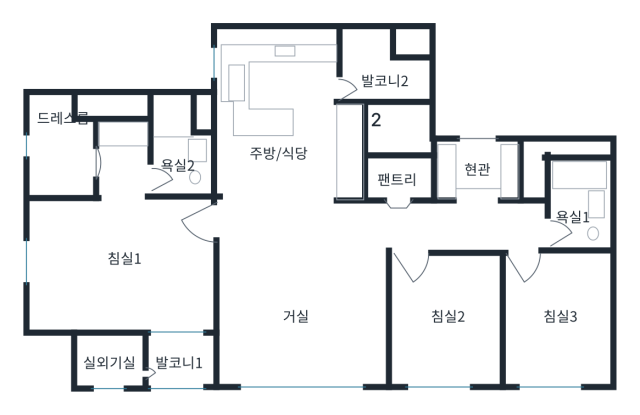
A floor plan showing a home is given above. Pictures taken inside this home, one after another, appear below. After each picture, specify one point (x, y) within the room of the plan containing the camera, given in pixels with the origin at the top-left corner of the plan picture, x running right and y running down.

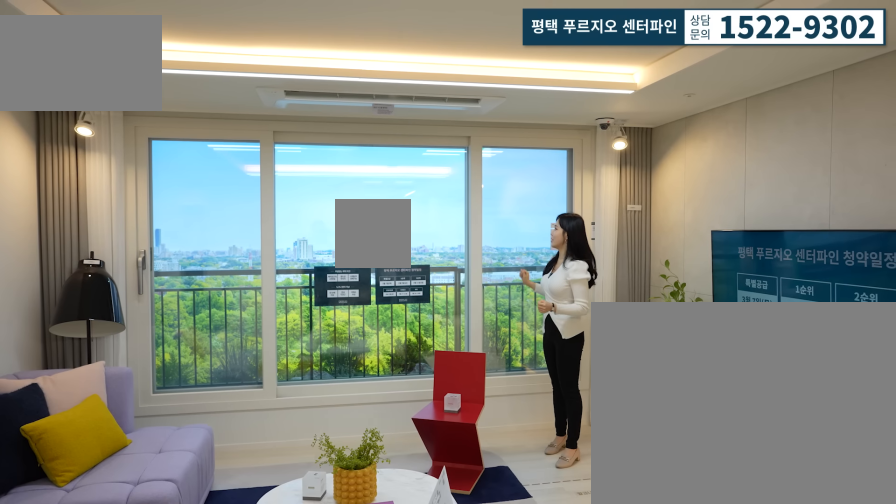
(298, 307)
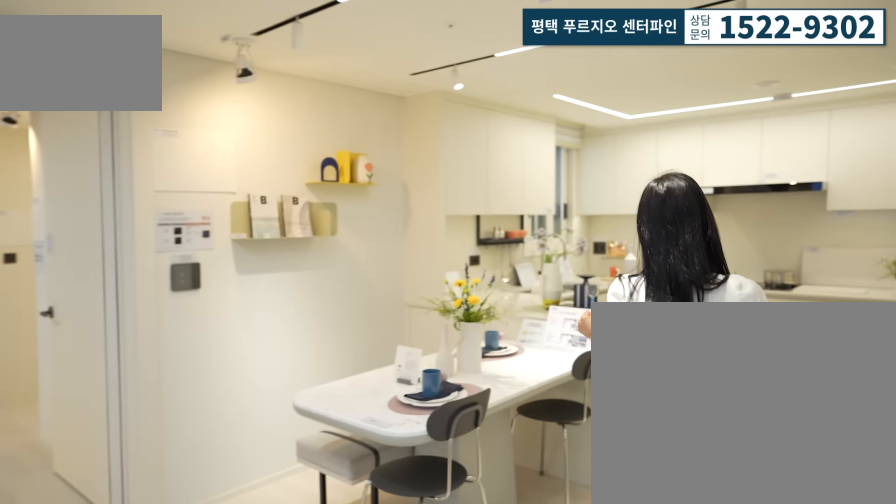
(291, 126)
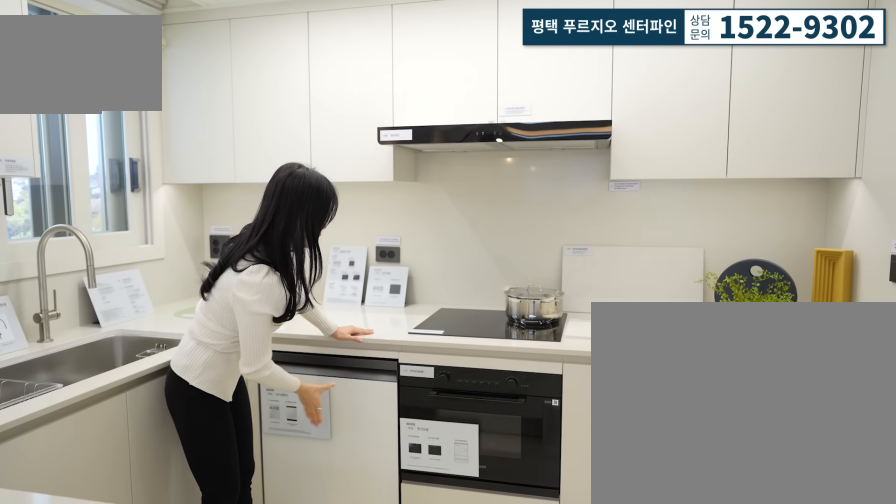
(291, 125)
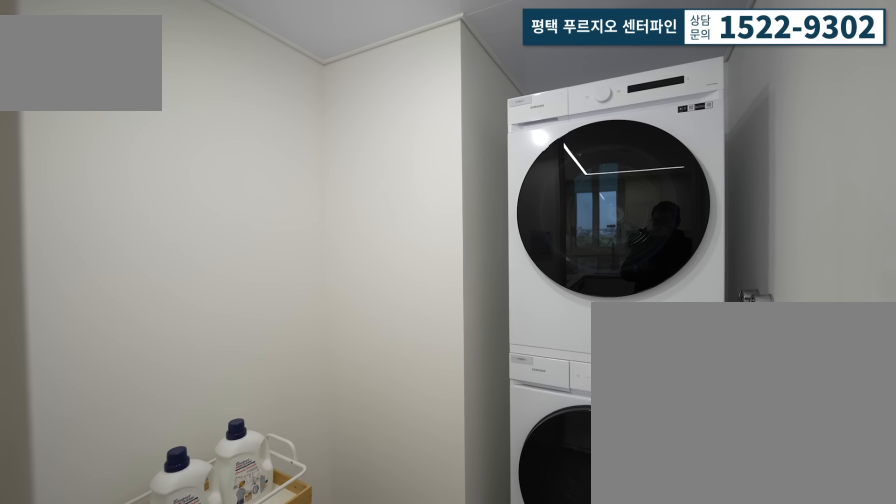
(386, 75)
